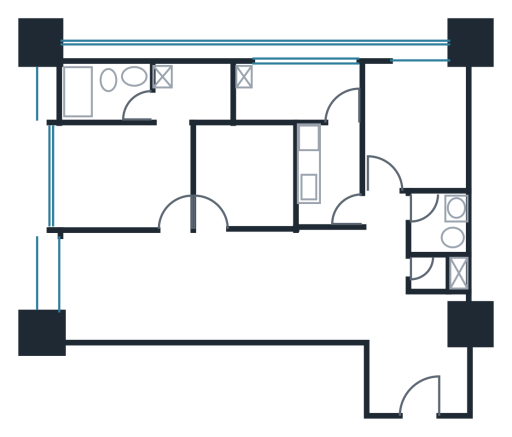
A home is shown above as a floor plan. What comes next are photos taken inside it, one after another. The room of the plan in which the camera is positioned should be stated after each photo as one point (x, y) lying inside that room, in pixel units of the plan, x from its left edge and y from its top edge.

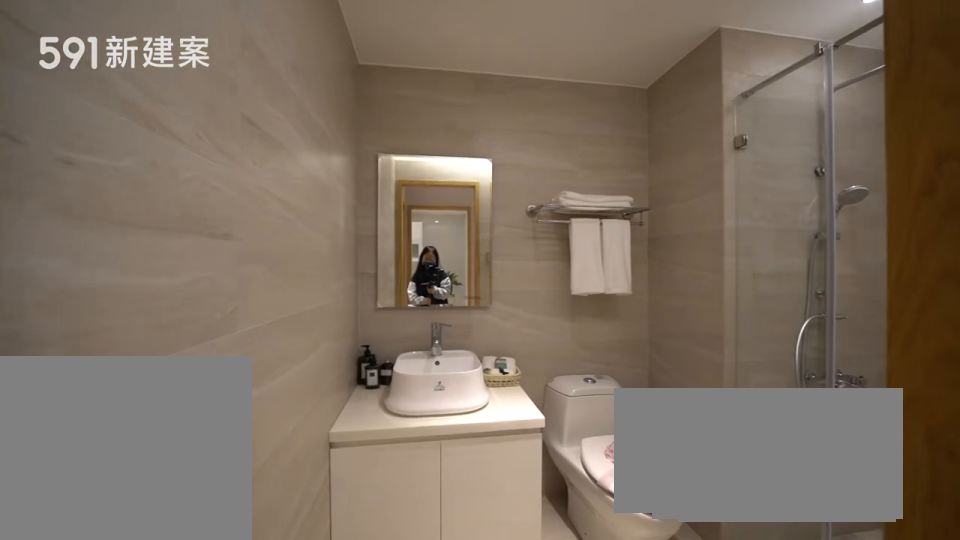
(440, 244)
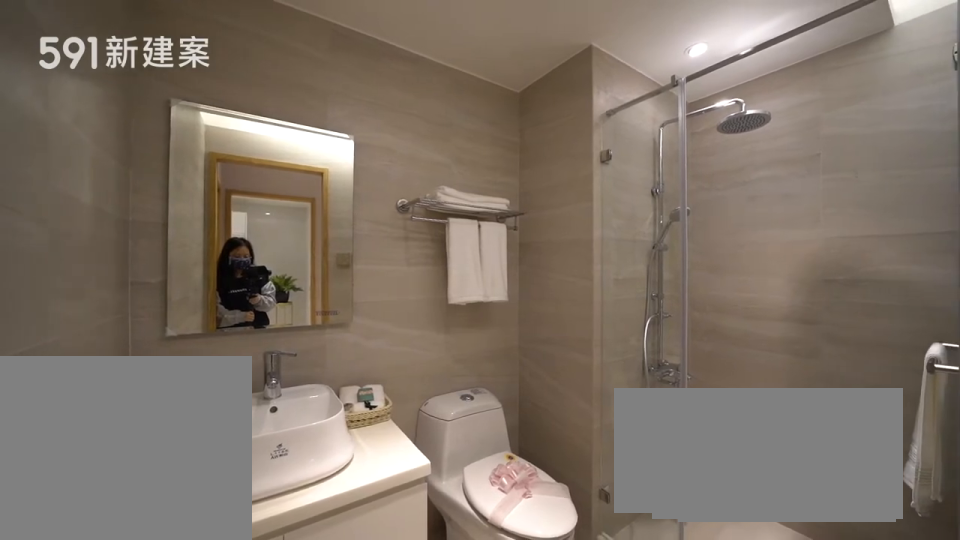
(440, 244)
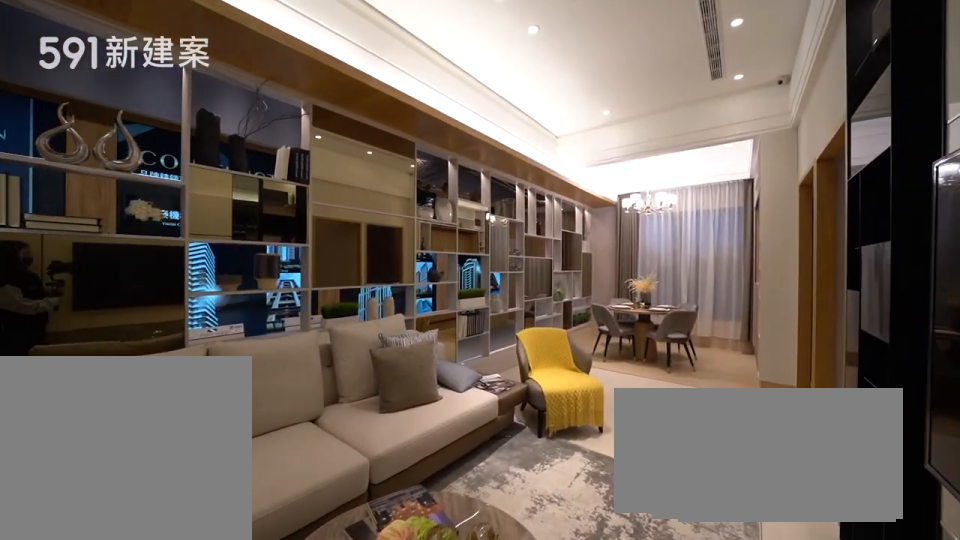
(273, 286)
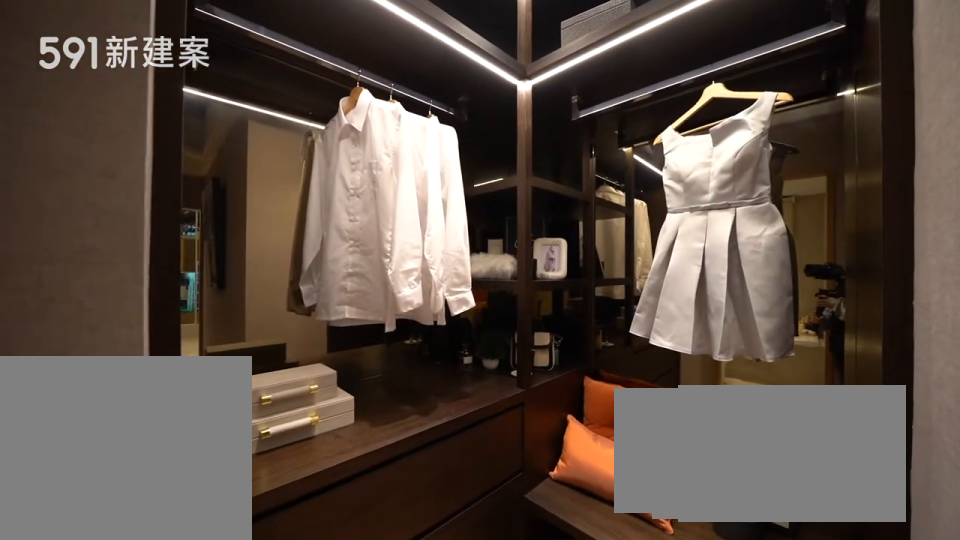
(138, 154)
